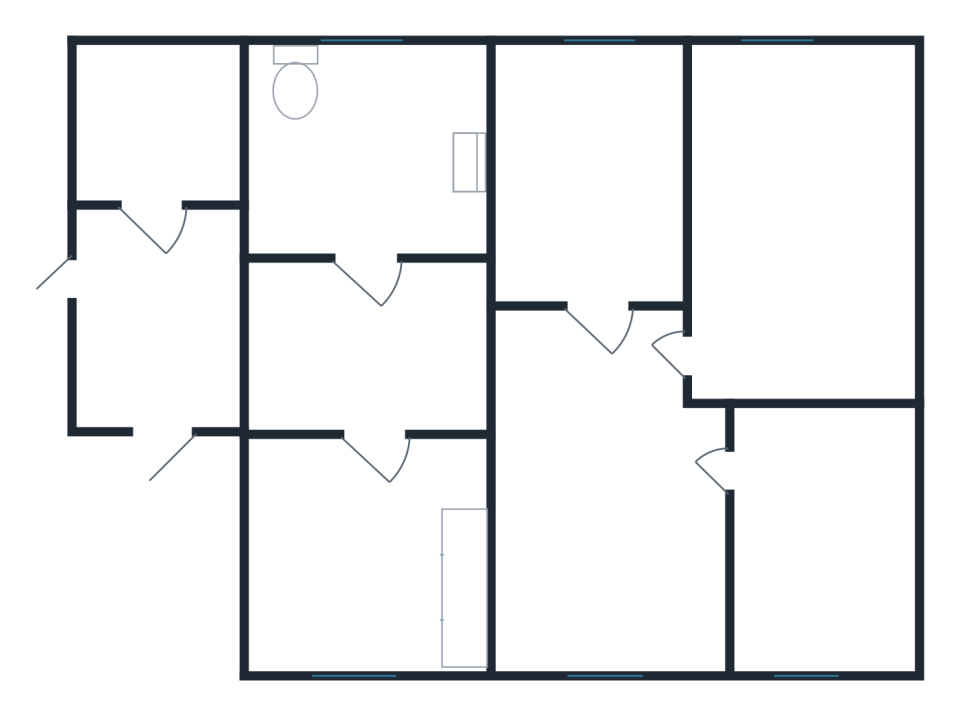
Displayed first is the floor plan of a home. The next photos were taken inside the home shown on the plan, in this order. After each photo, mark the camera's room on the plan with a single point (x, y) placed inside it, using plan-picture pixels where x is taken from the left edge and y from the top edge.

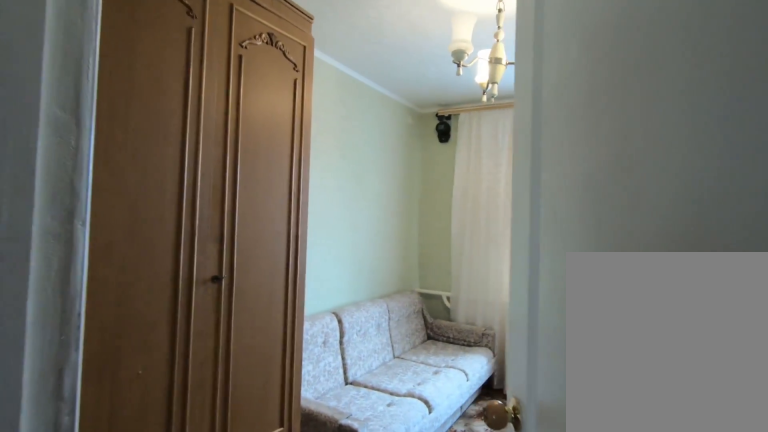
(600, 319)
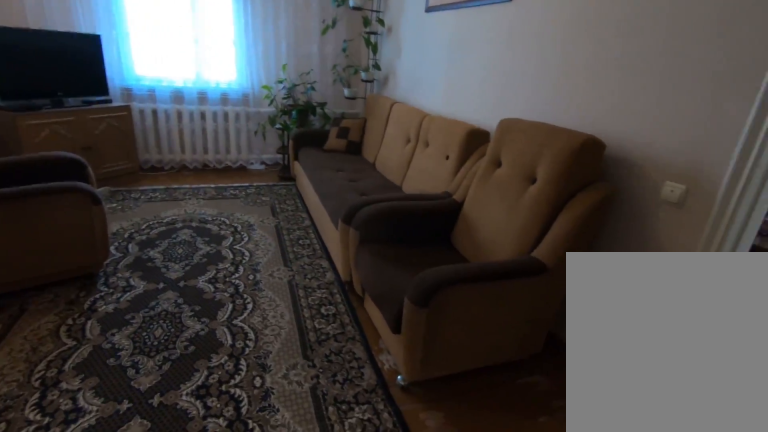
(599, 400)
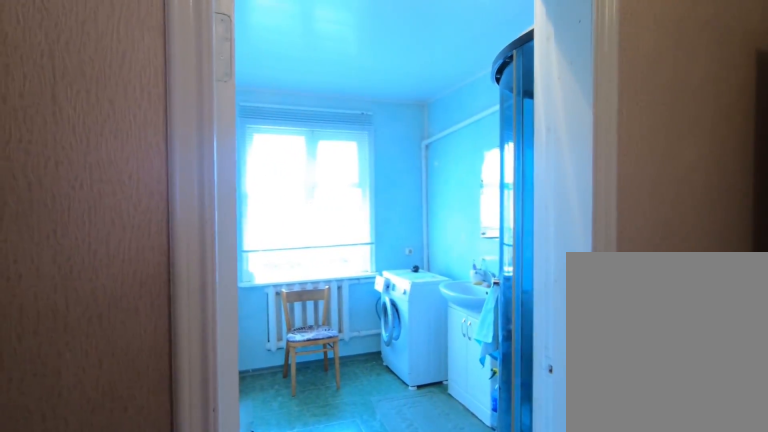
(390, 400)
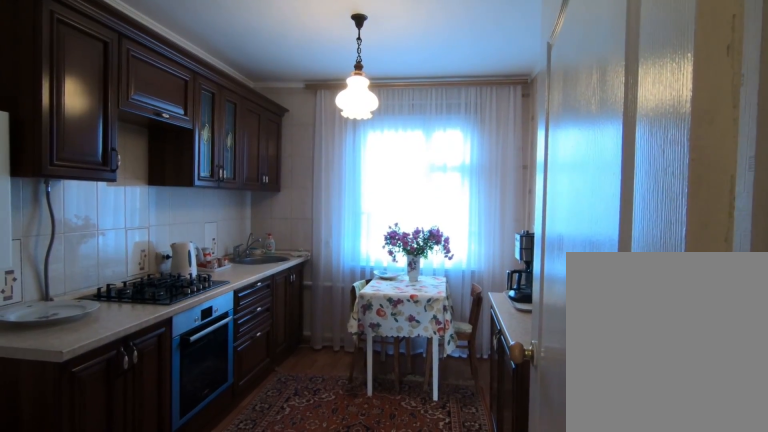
(390, 400)
